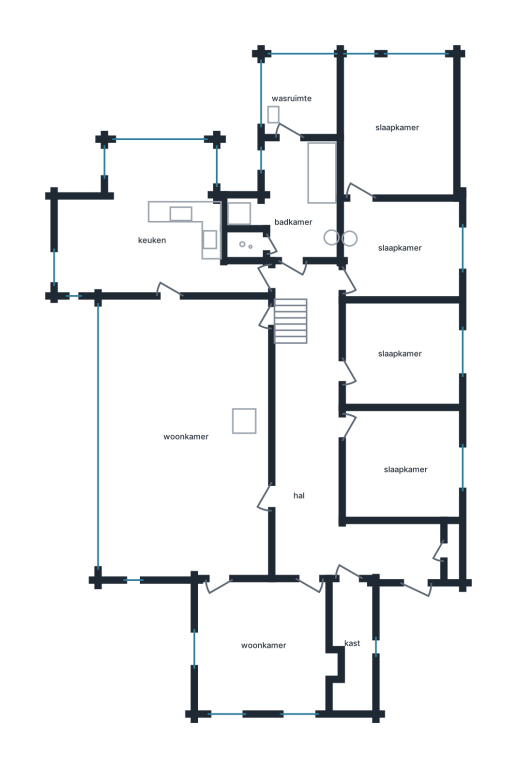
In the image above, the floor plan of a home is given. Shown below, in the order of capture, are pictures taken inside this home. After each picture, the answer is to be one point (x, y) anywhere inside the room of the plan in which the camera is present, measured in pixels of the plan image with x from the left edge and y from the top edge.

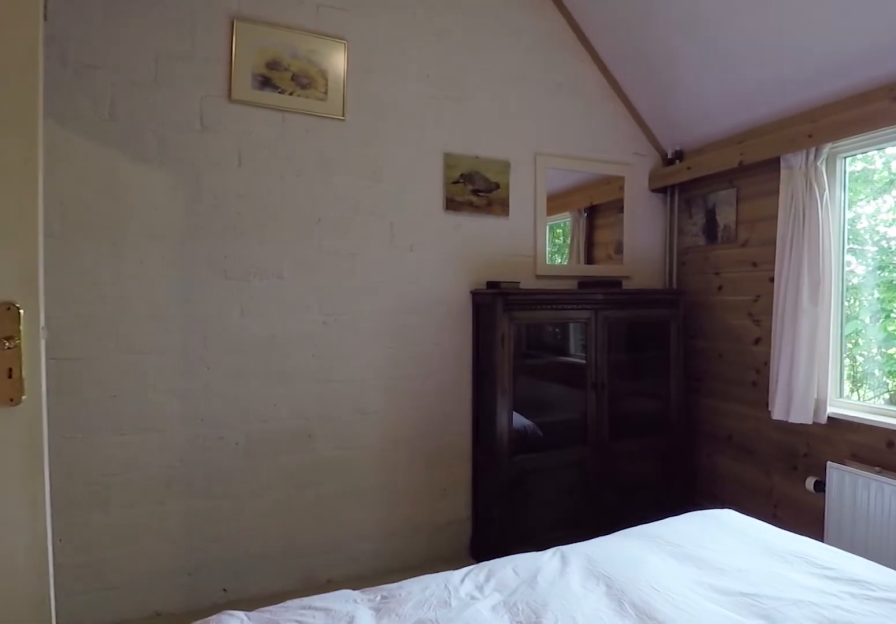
(400, 464)
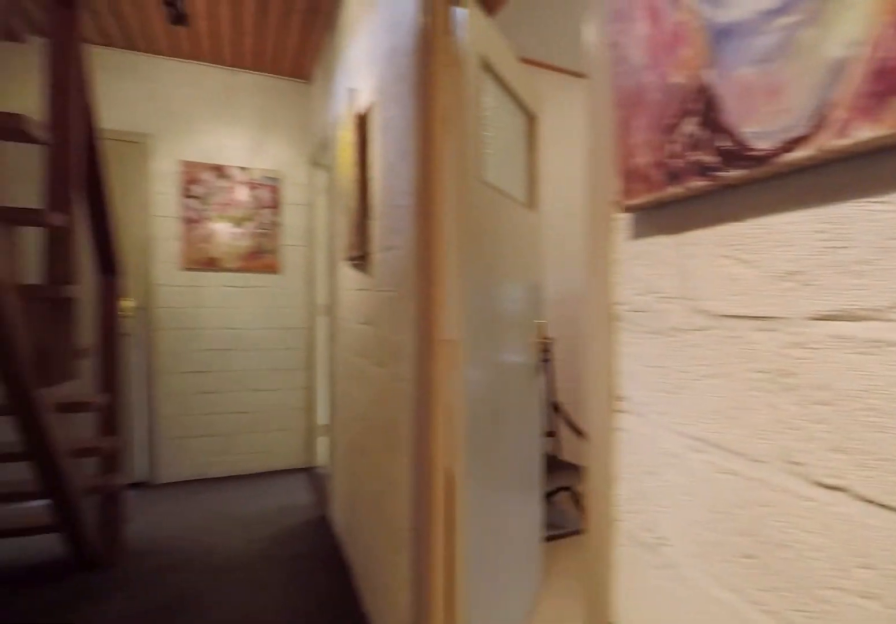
(327, 454)
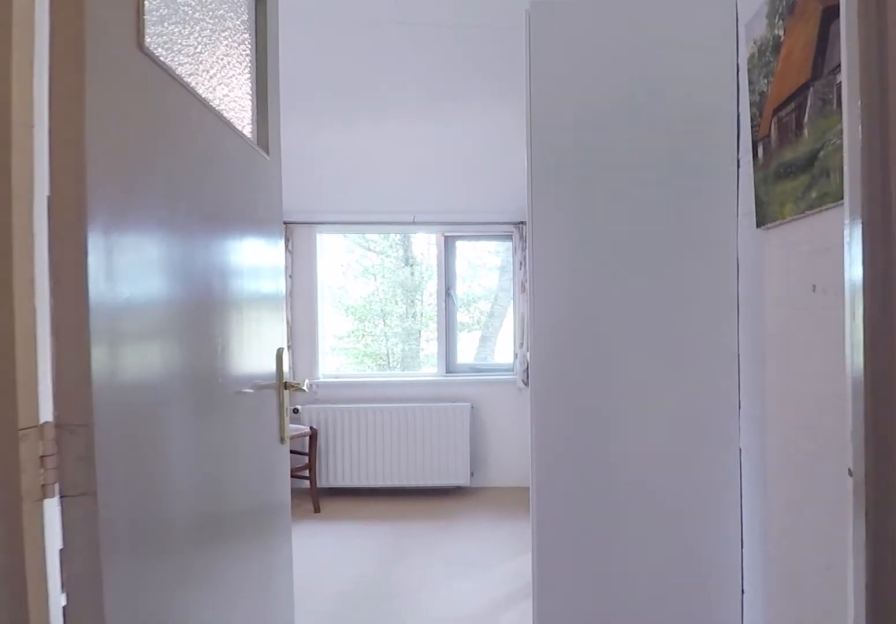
(327, 454)
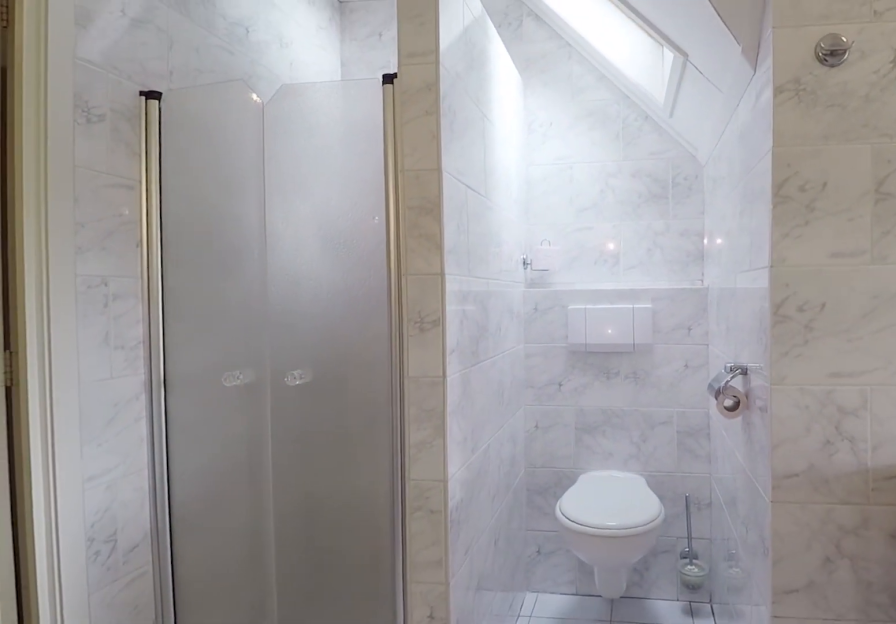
(295, 200)
